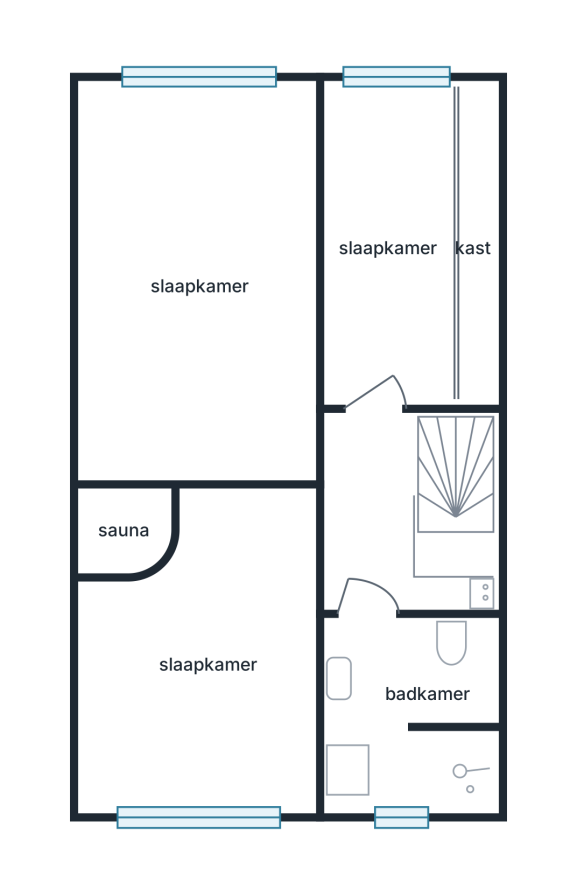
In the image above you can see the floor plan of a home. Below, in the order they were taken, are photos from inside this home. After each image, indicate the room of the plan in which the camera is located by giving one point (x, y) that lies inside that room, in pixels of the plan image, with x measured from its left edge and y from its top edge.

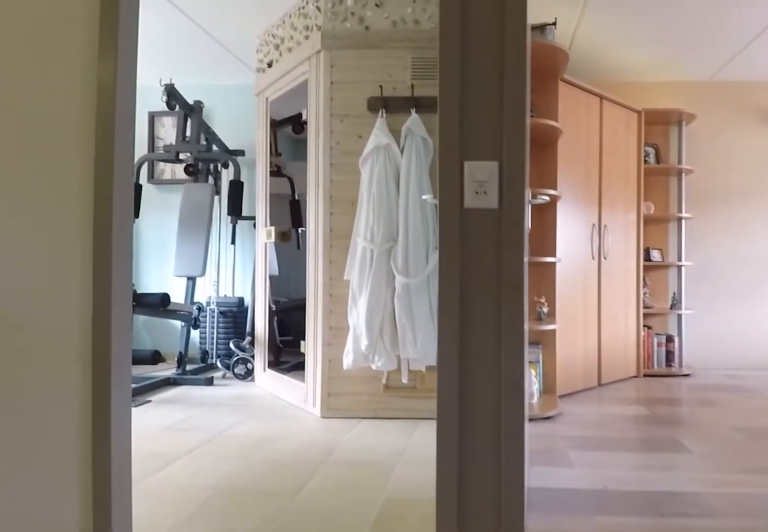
(379, 519)
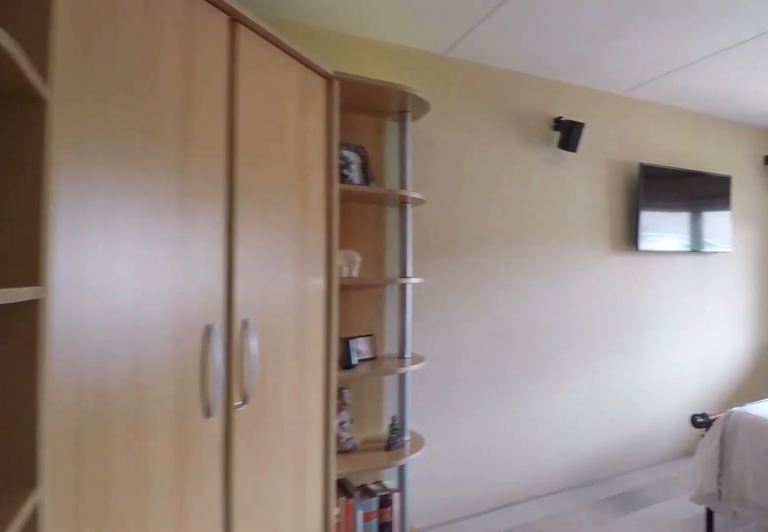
(135, 217)
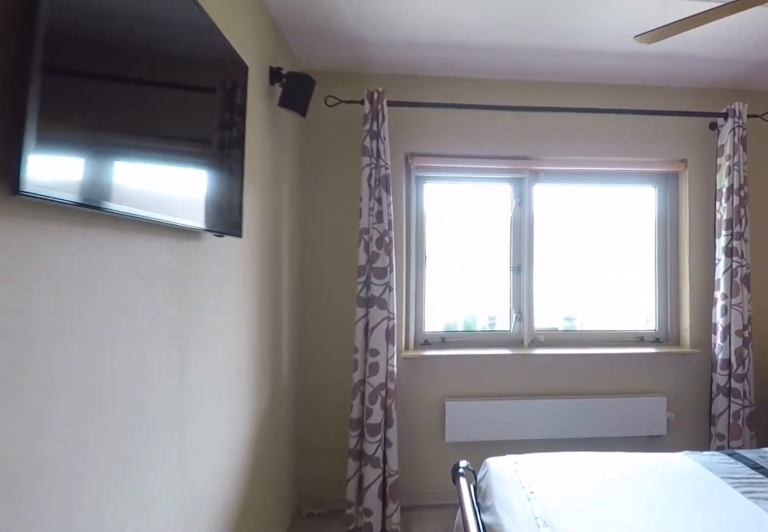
(135, 217)
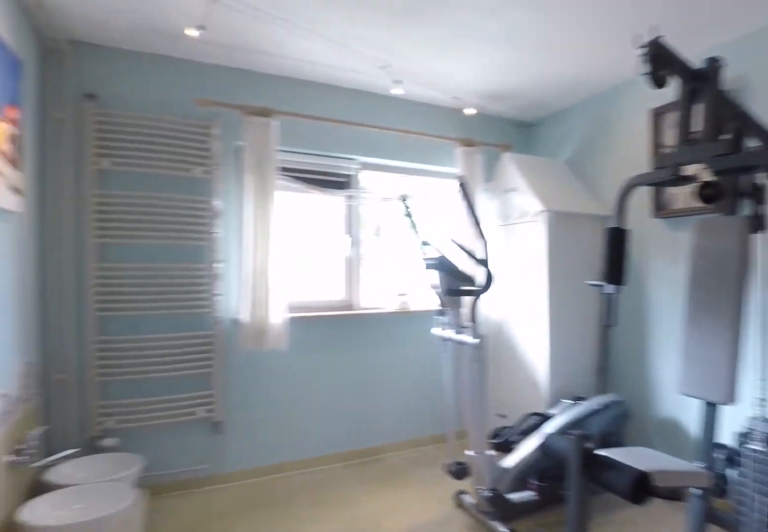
(208, 662)
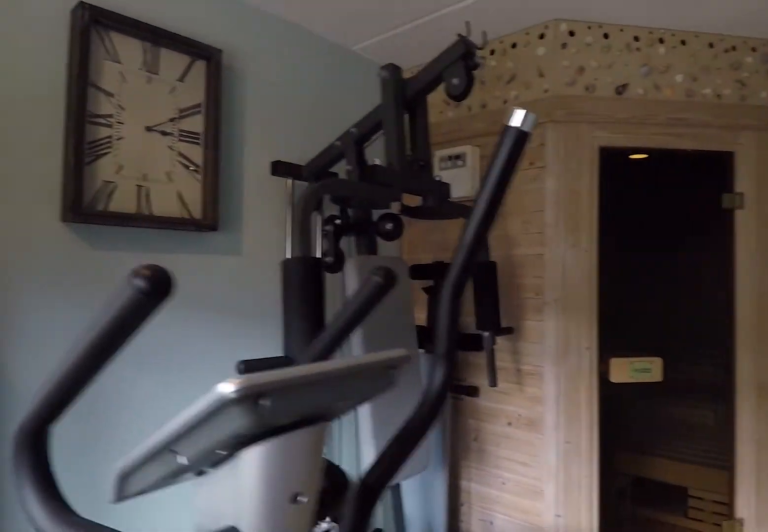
(208, 662)
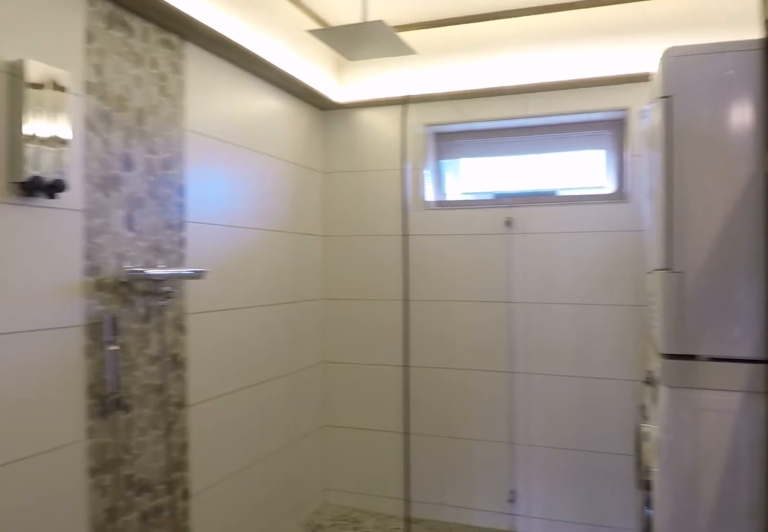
(407, 712)
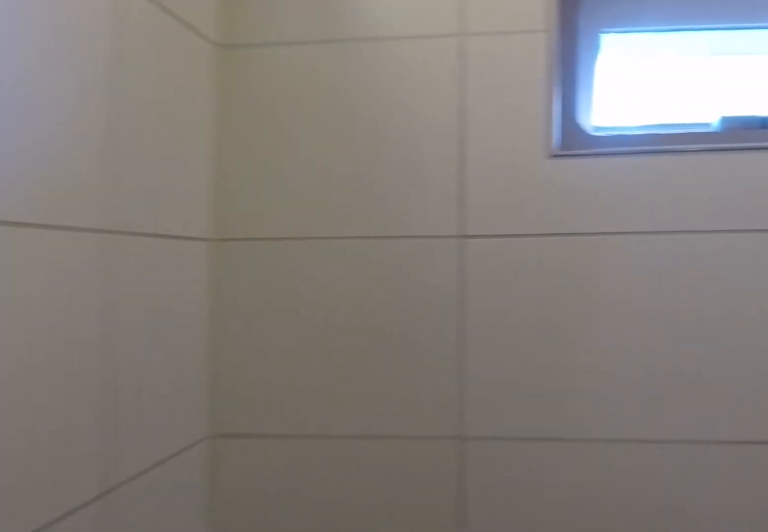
(407, 712)
